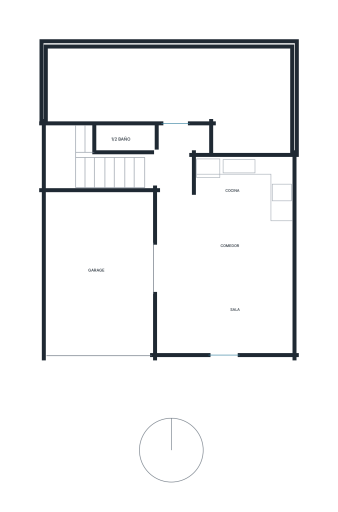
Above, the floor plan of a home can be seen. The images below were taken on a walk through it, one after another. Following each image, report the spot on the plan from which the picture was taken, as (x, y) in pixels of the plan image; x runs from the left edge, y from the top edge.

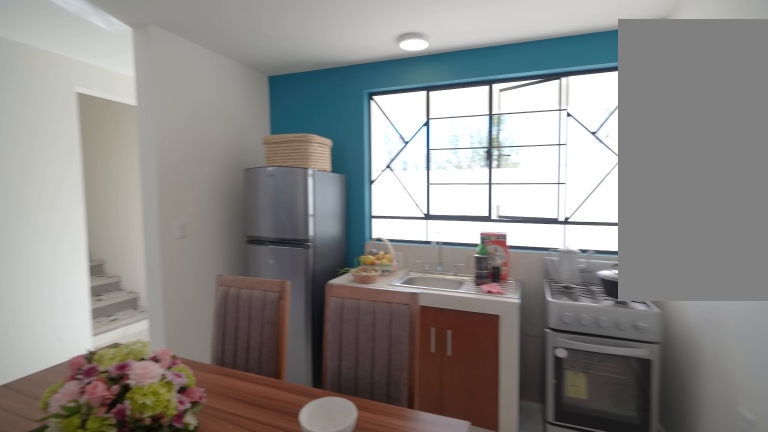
(222, 226)
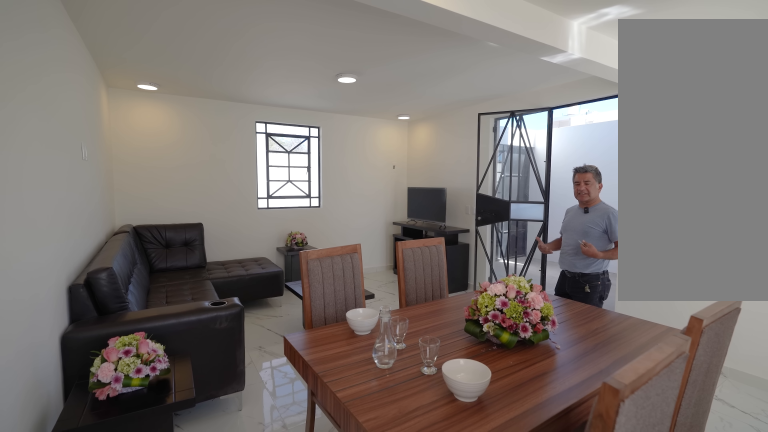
(264, 212)
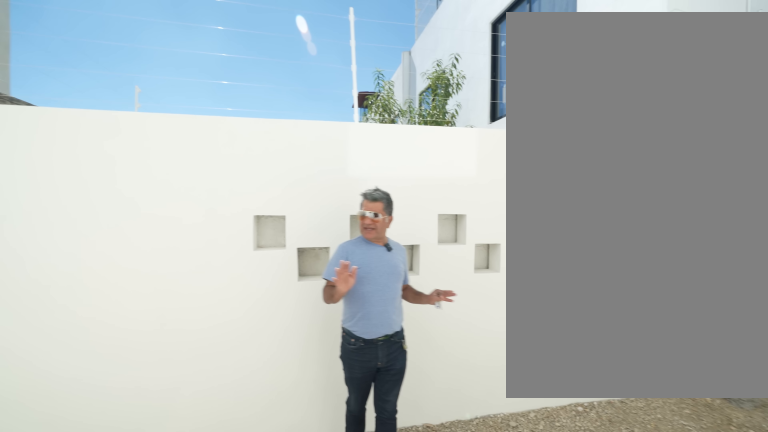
(173, 106)
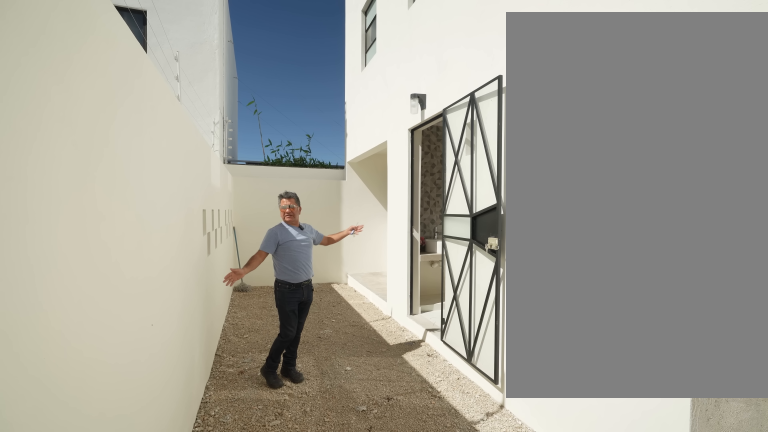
(65, 88)
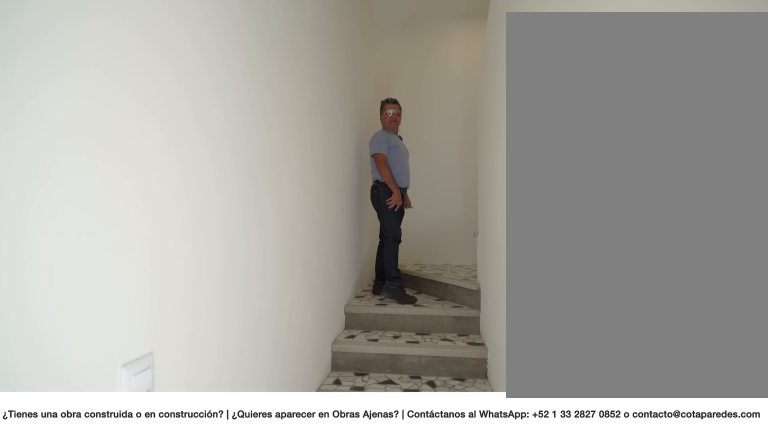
(140, 169)
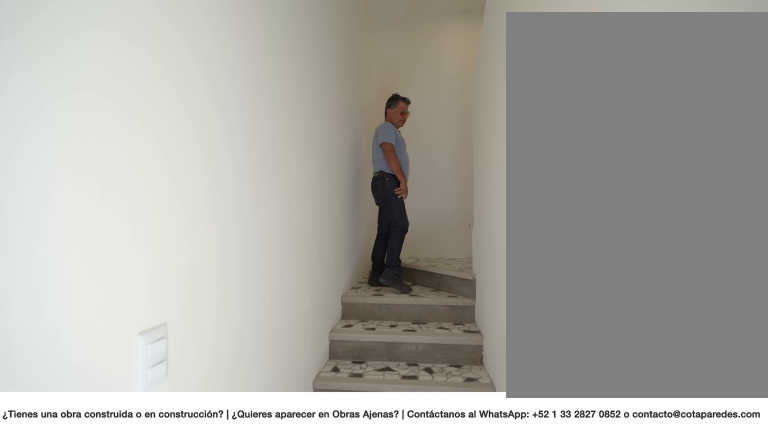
(140, 169)
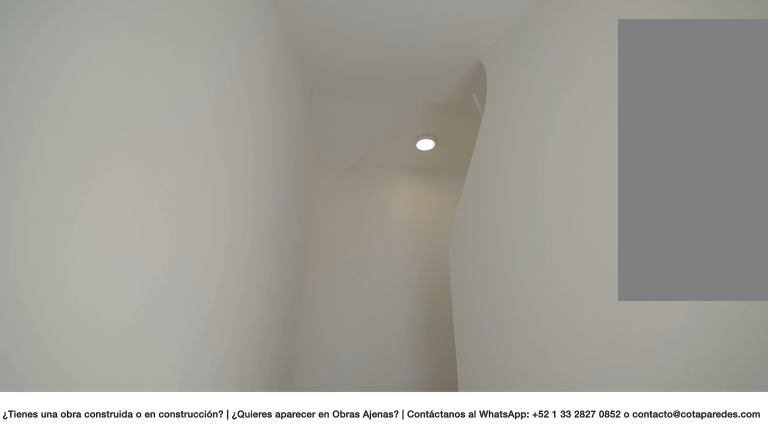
(151, 168)
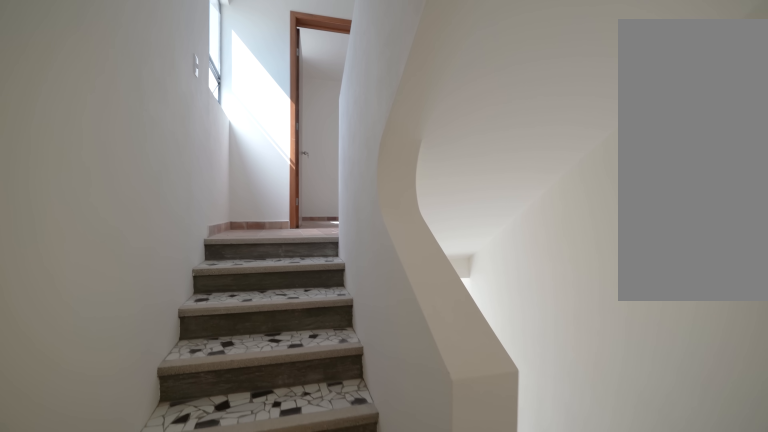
(60, 141)
